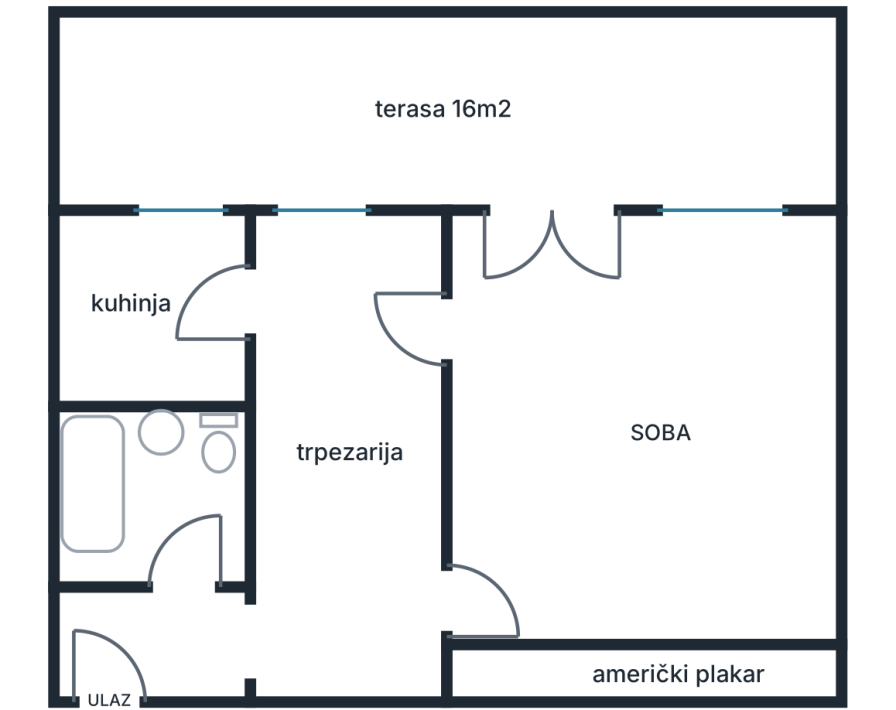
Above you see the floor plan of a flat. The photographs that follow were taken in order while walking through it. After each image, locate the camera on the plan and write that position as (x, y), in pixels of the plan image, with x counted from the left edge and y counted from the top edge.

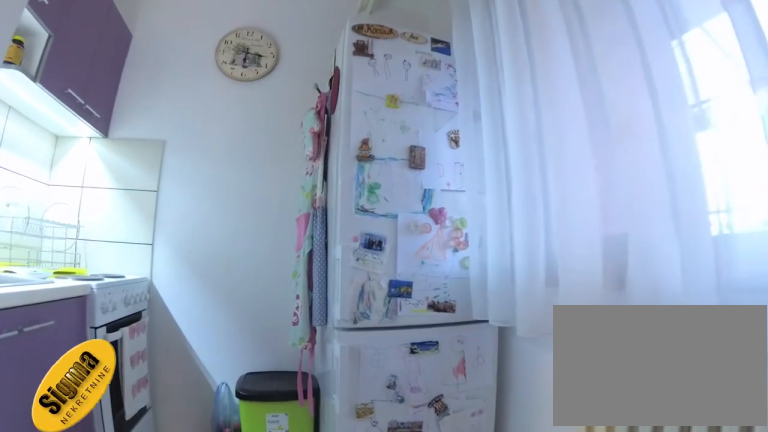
(252, 315)
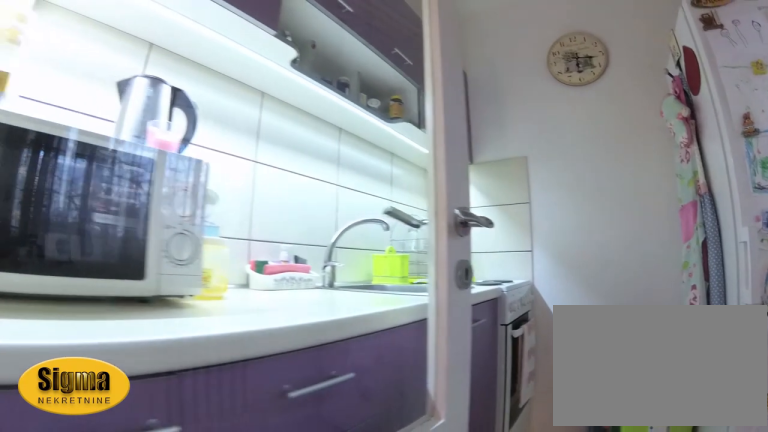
(241, 282)
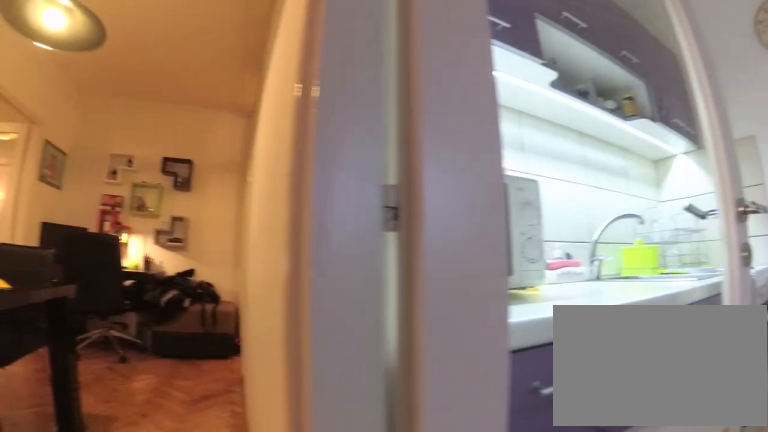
(264, 266)
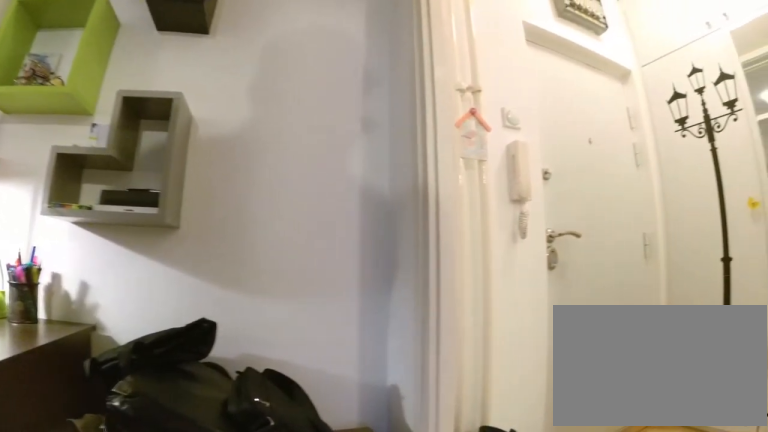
(311, 579)
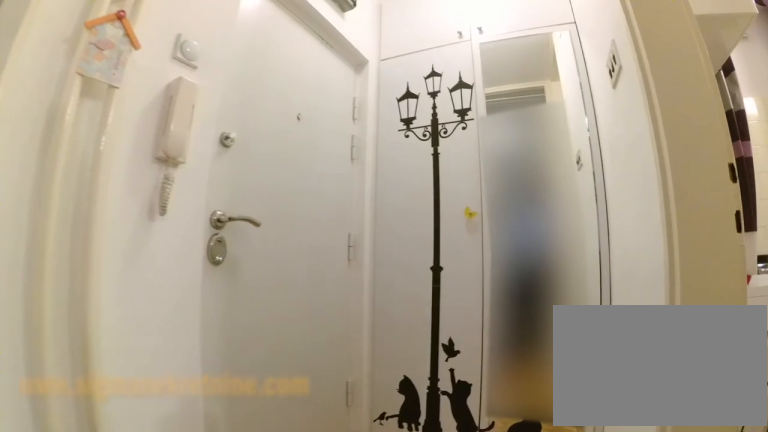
(296, 625)
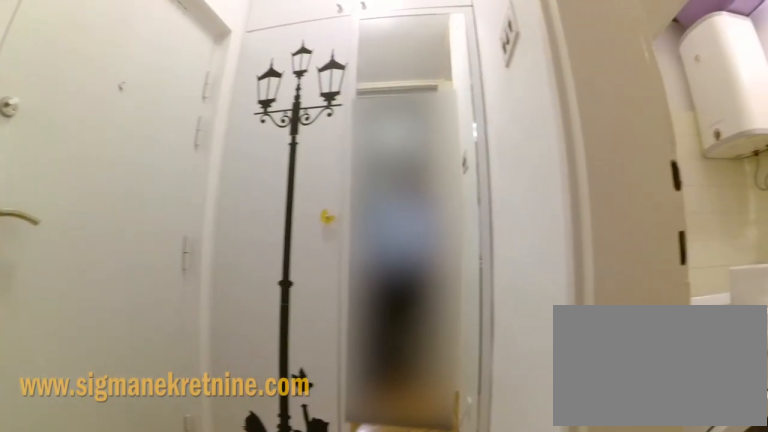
(255, 635)
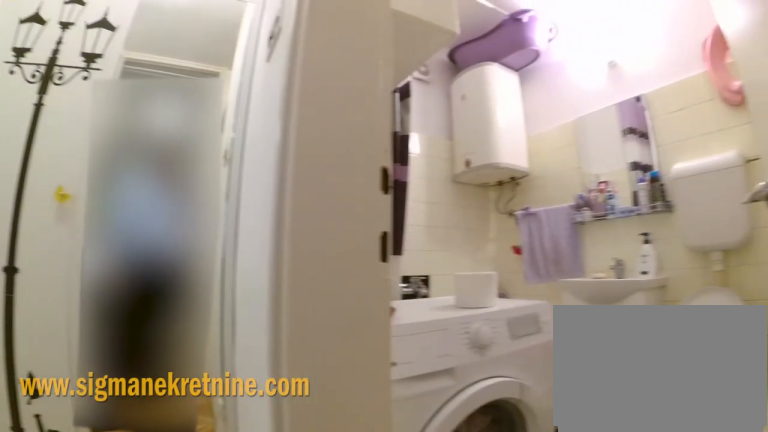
(230, 639)
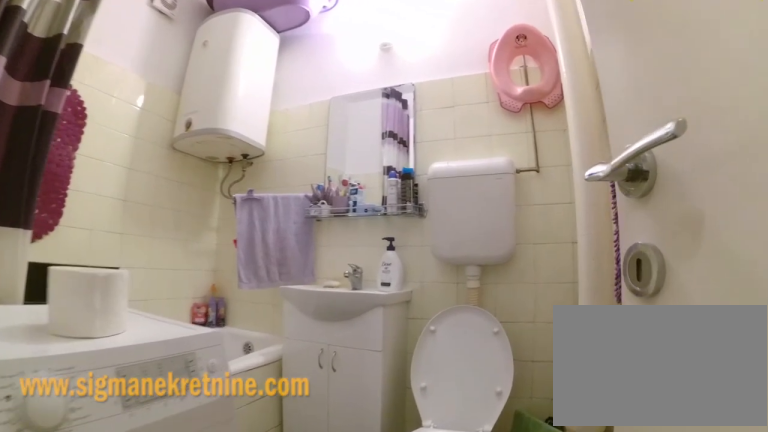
(203, 596)
